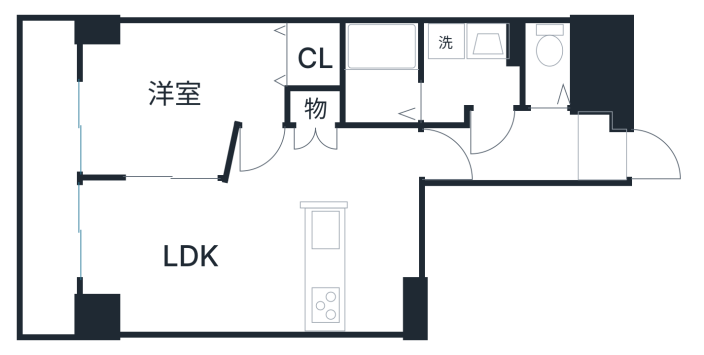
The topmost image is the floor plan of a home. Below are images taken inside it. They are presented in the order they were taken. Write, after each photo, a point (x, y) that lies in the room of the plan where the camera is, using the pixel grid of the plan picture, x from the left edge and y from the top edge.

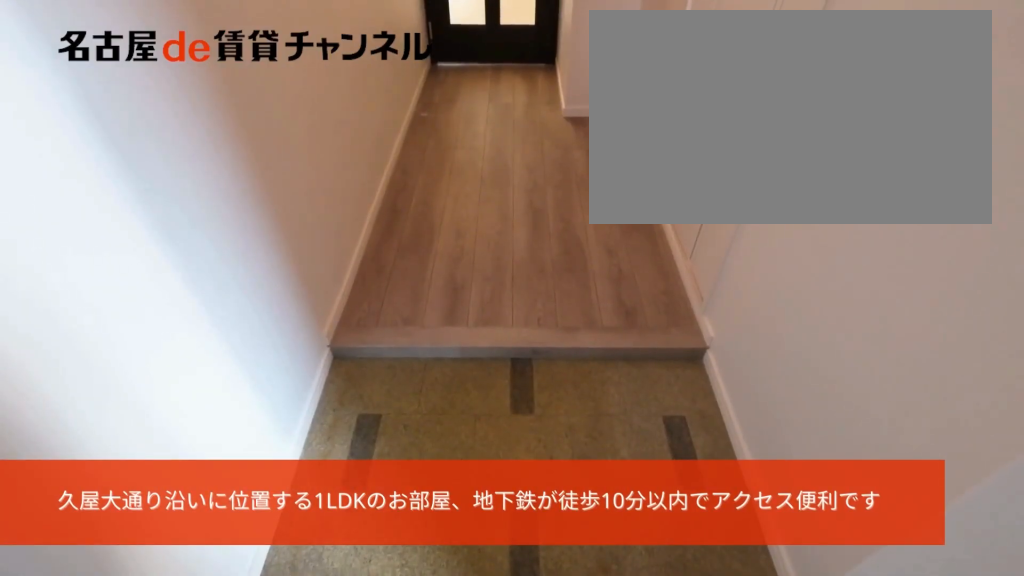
(604, 148)
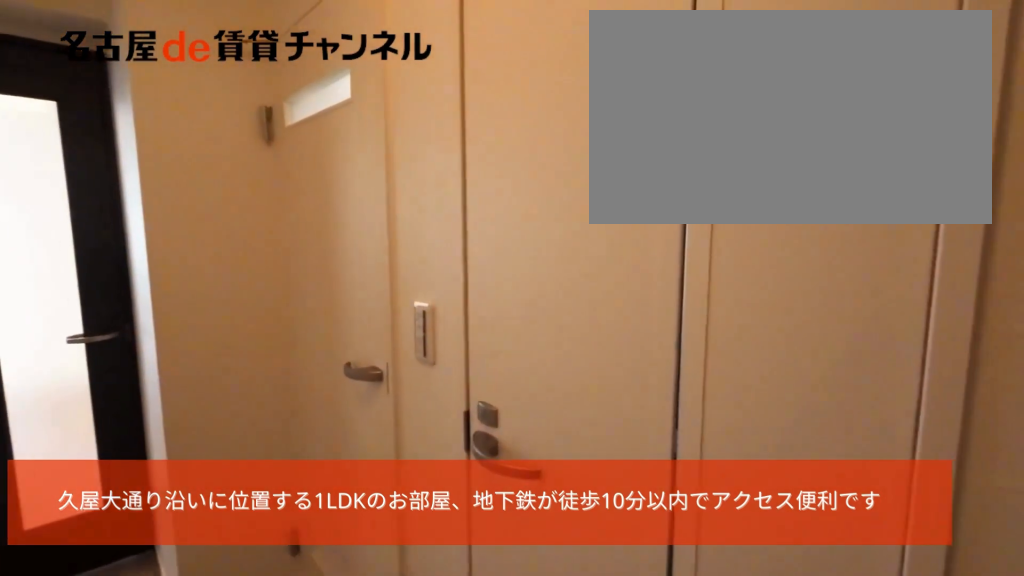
(604, 148)
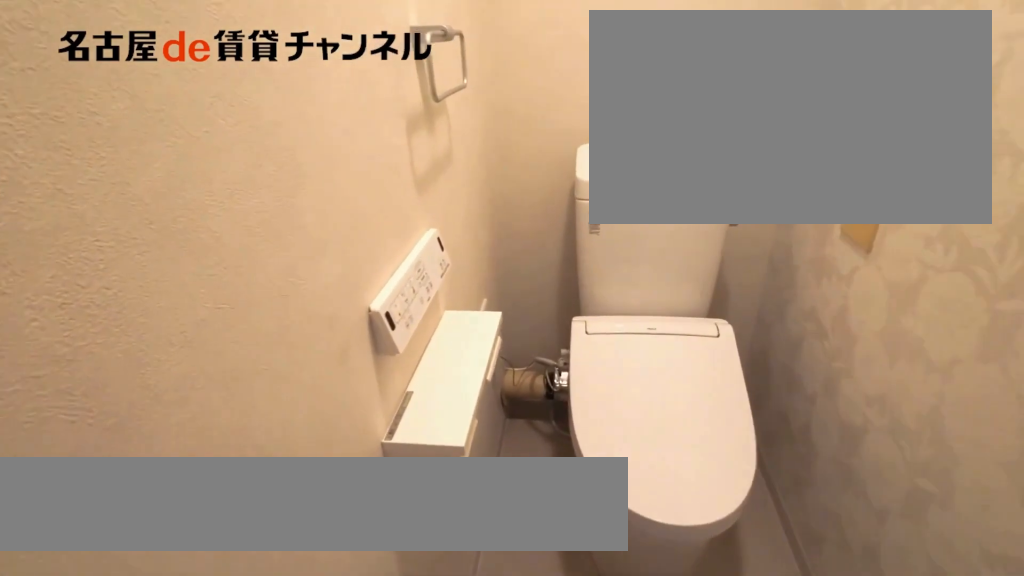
(549, 67)
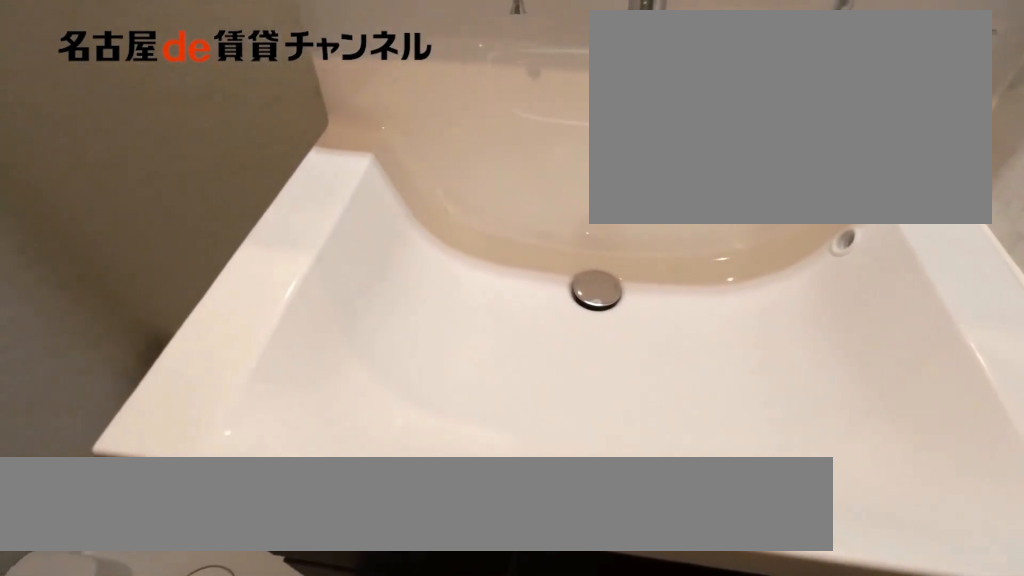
(471, 68)
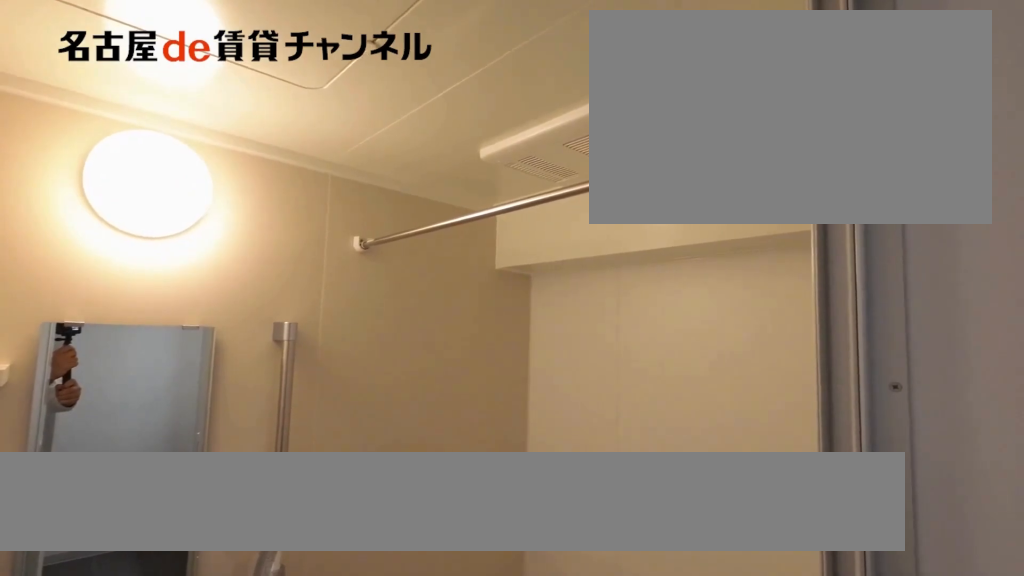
(379, 75)
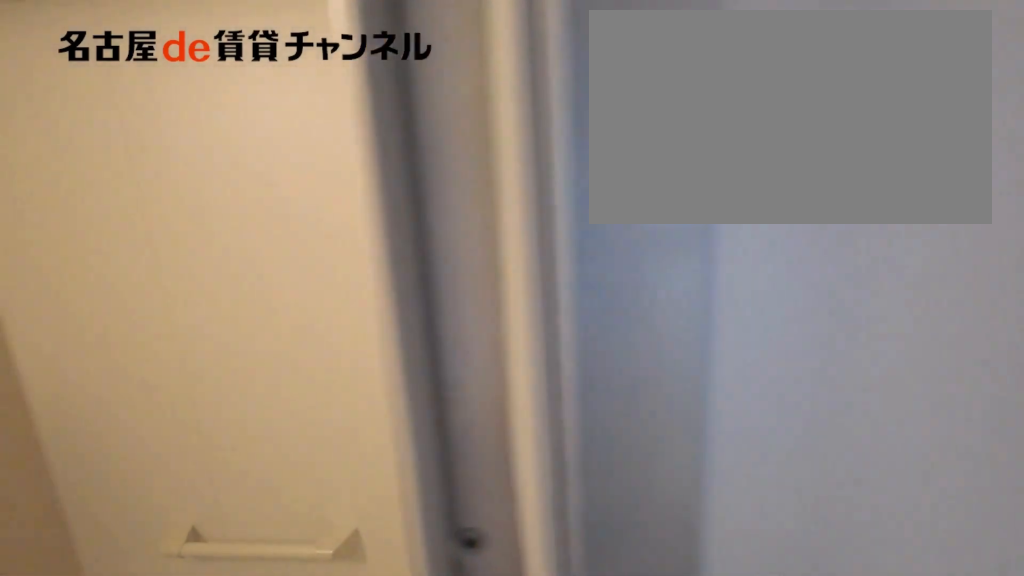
(379, 75)
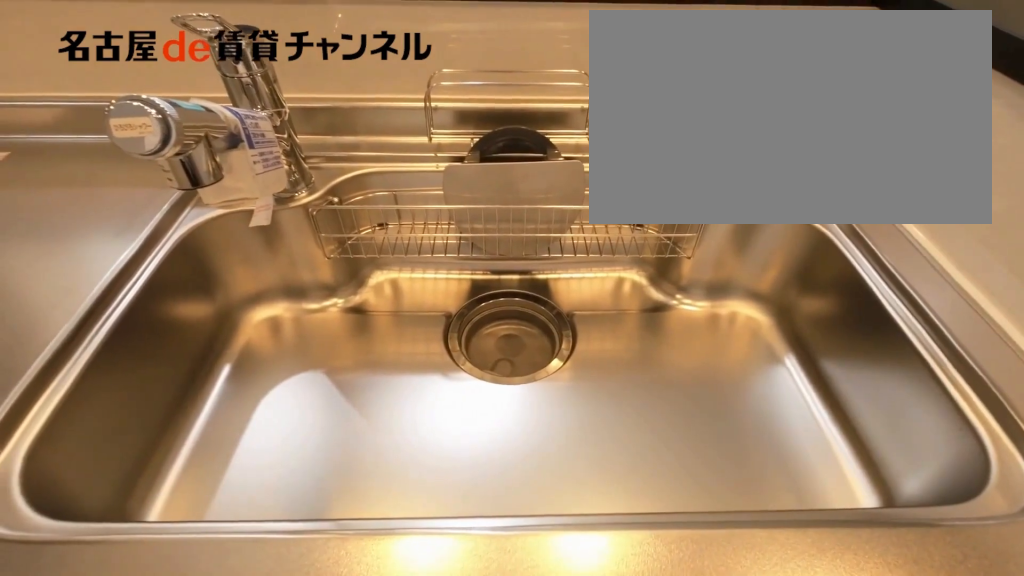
(360, 271)
